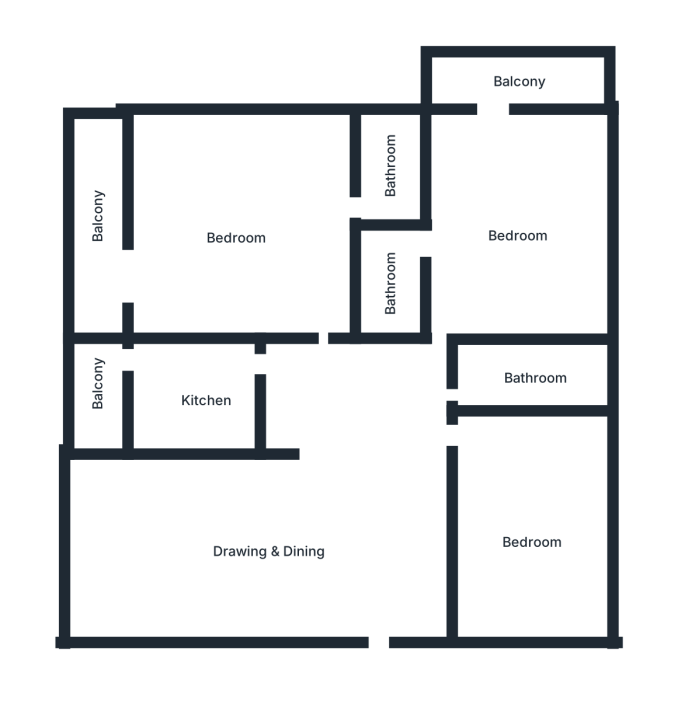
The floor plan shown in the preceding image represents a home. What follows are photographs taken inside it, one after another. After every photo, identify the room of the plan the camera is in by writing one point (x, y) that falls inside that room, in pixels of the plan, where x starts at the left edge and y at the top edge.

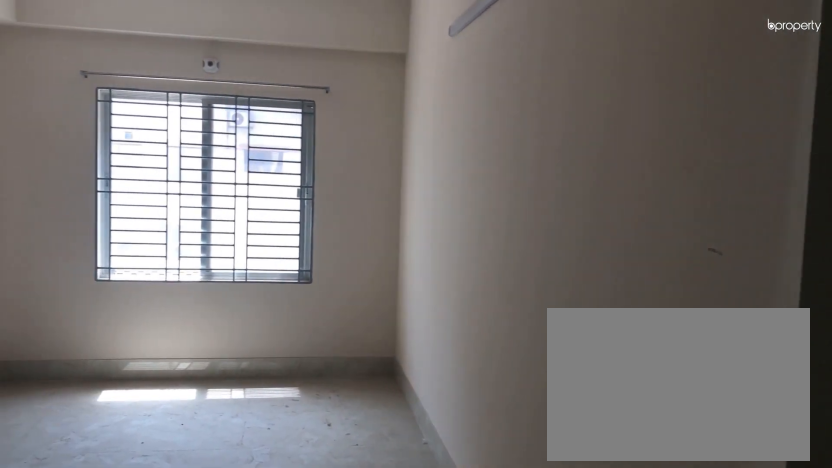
(272, 556)
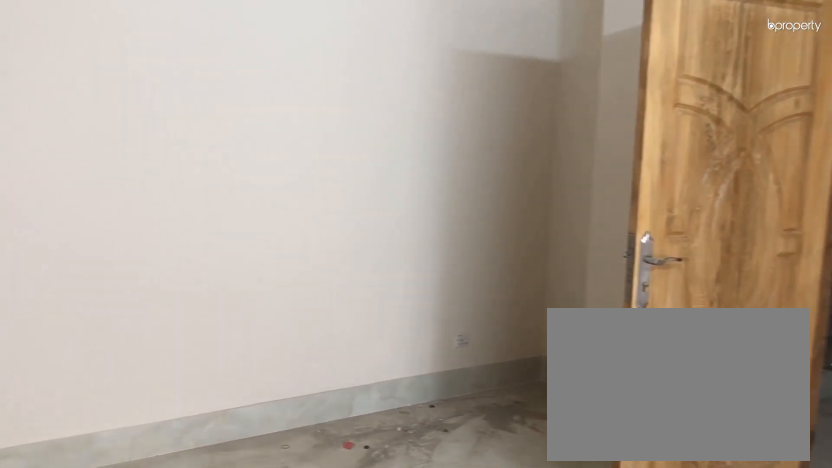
(272, 556)
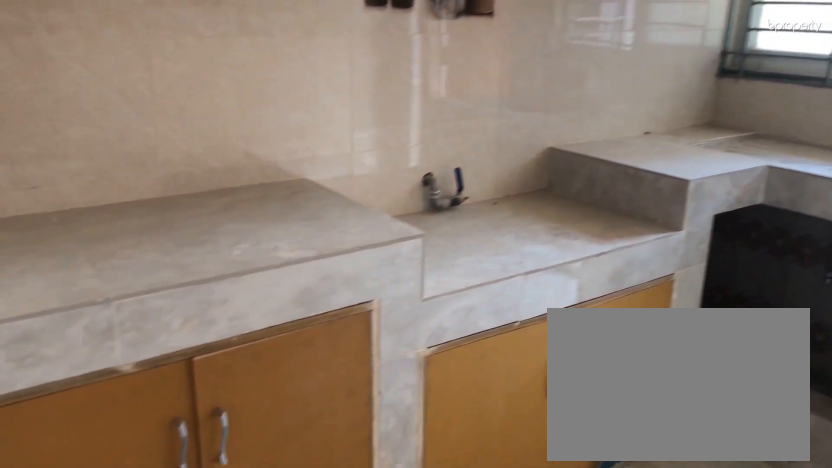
(202, 393)
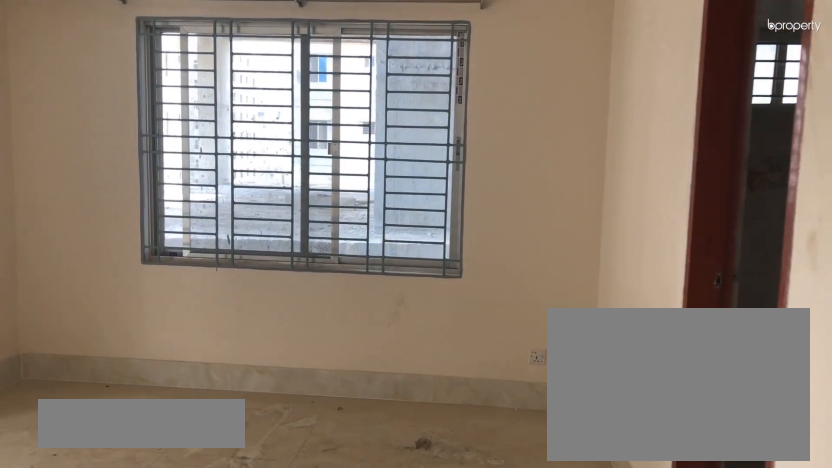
(235, 238)
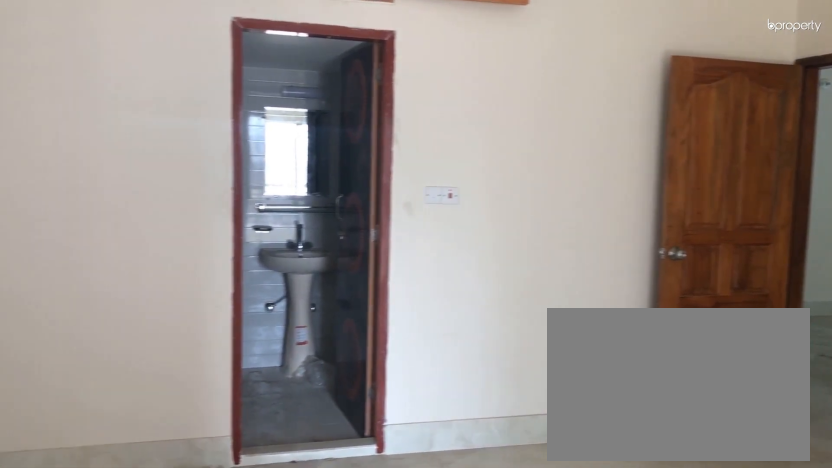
(235, 238)
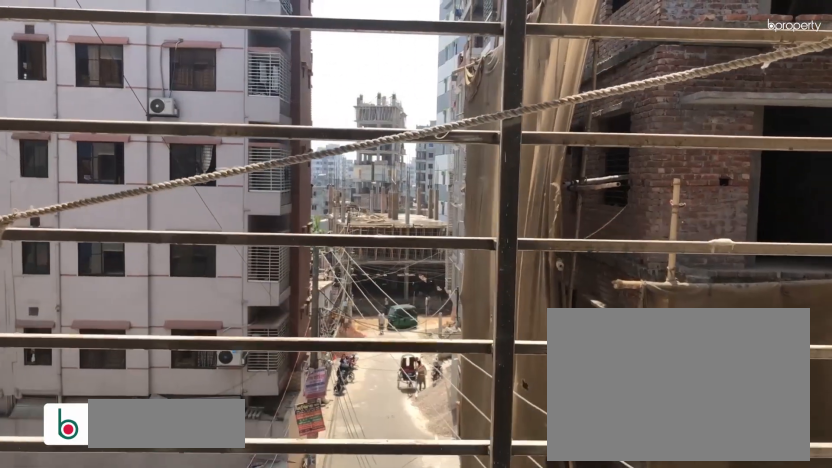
(101, 272)
